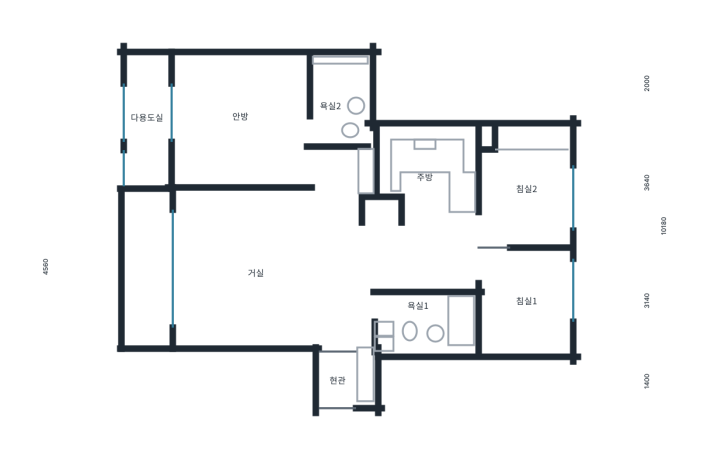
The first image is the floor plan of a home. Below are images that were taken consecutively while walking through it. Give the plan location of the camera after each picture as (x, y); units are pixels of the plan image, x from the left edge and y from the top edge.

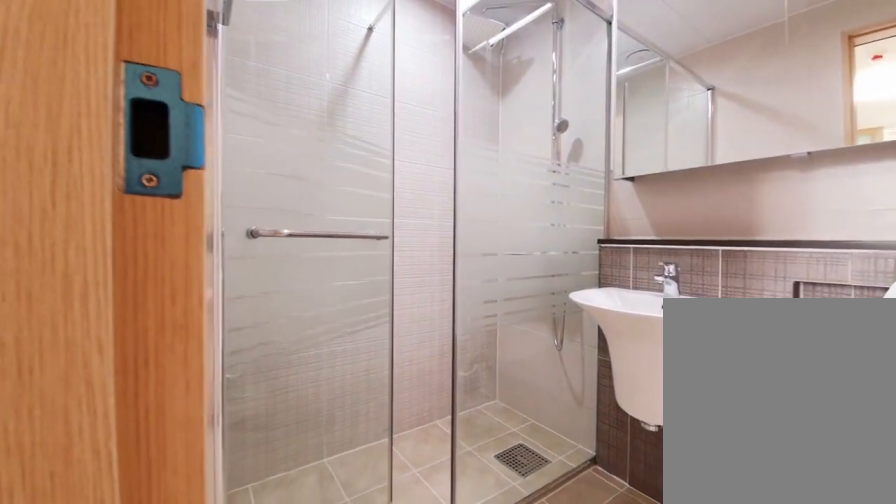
(323, 130)
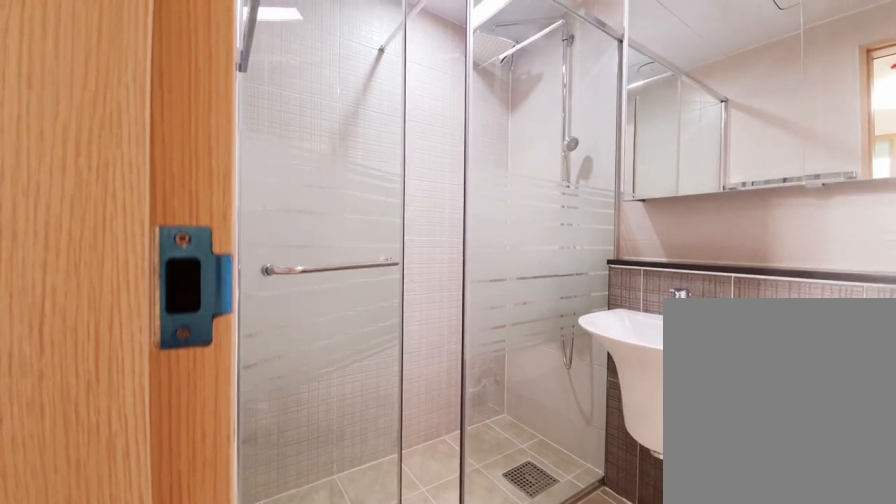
(324, 131)
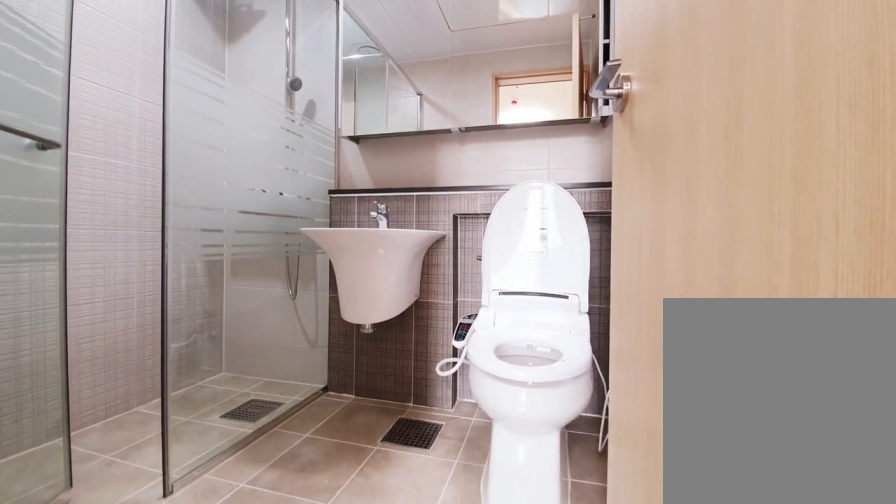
(323, 130)
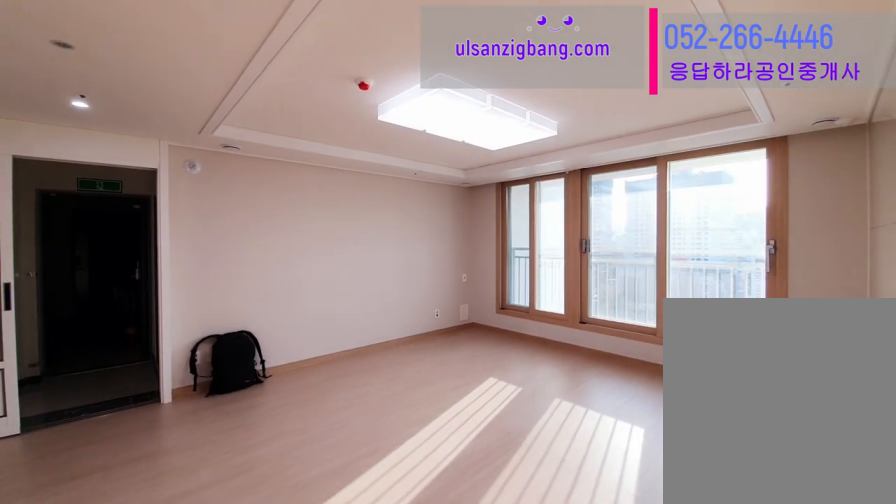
(342, 240)
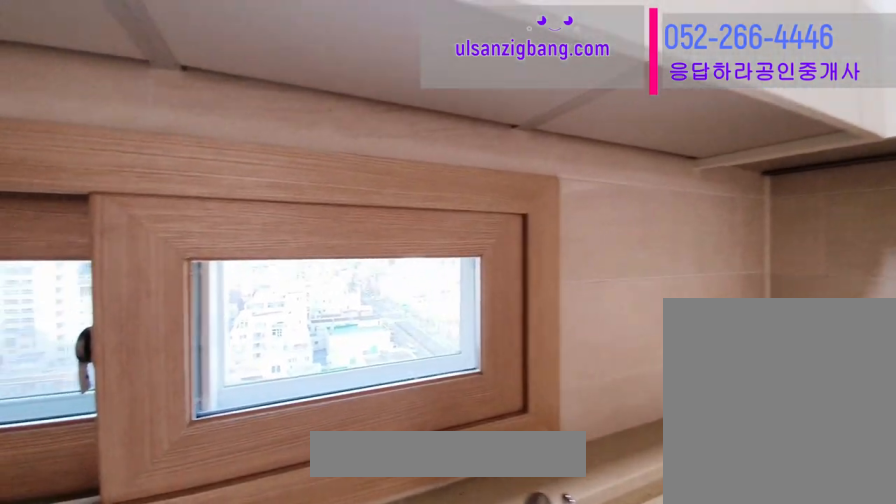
(429, 185)
